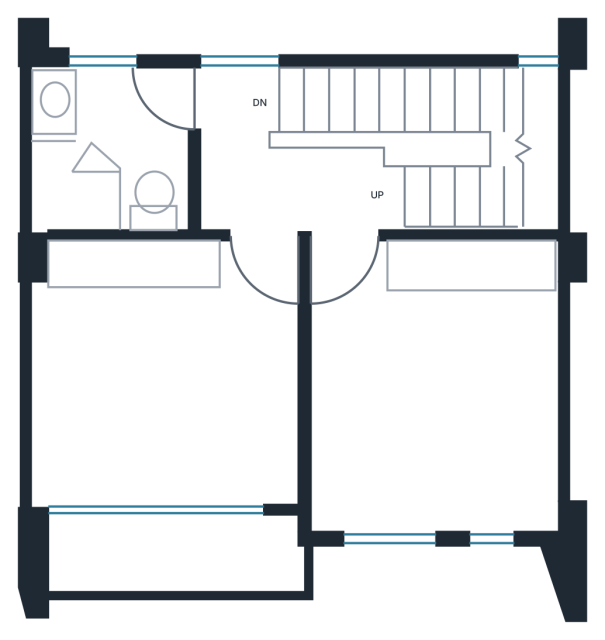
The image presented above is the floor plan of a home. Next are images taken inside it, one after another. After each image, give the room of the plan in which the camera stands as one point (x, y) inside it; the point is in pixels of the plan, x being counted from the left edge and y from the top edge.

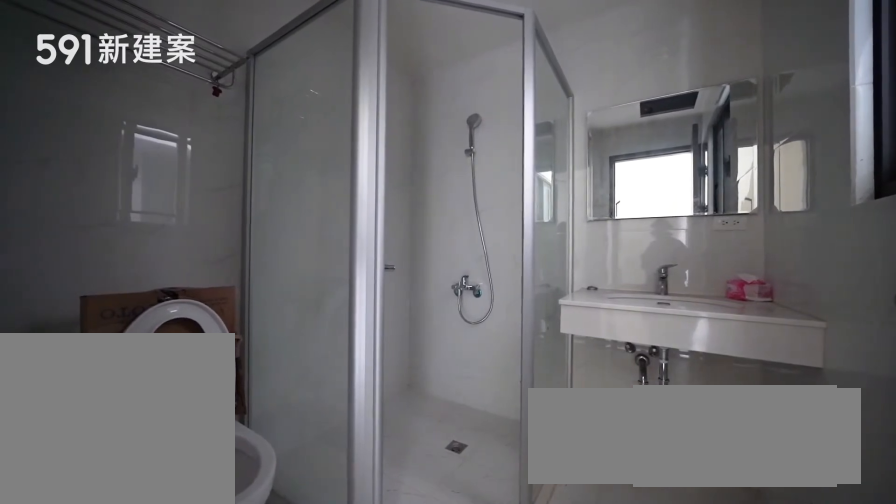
(106, 152)
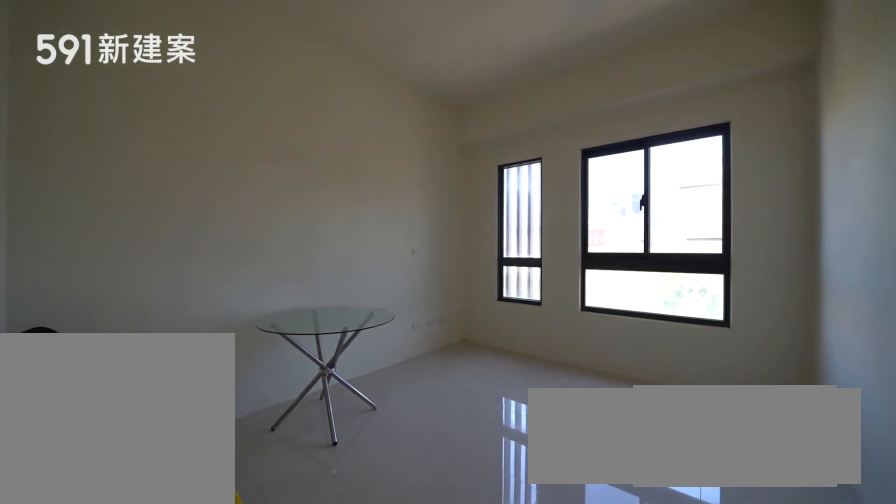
(436, 386)
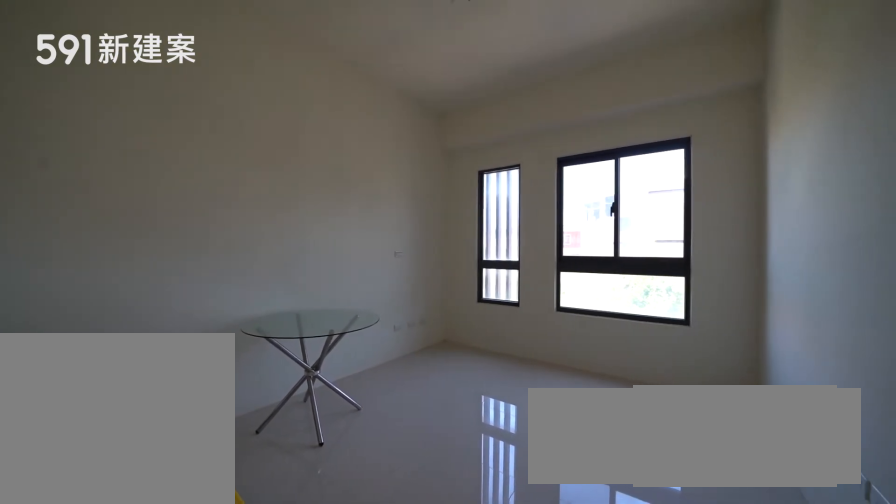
(436, 386)
